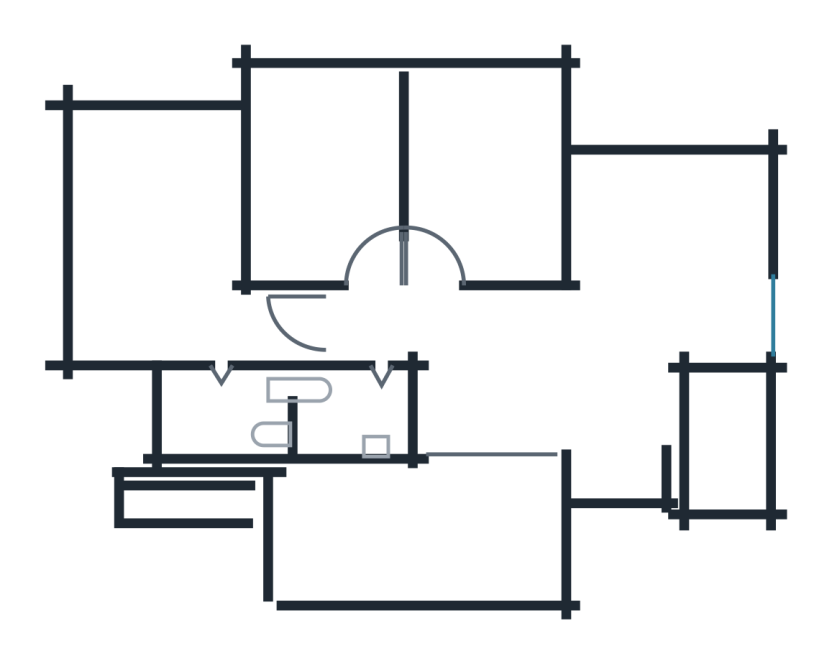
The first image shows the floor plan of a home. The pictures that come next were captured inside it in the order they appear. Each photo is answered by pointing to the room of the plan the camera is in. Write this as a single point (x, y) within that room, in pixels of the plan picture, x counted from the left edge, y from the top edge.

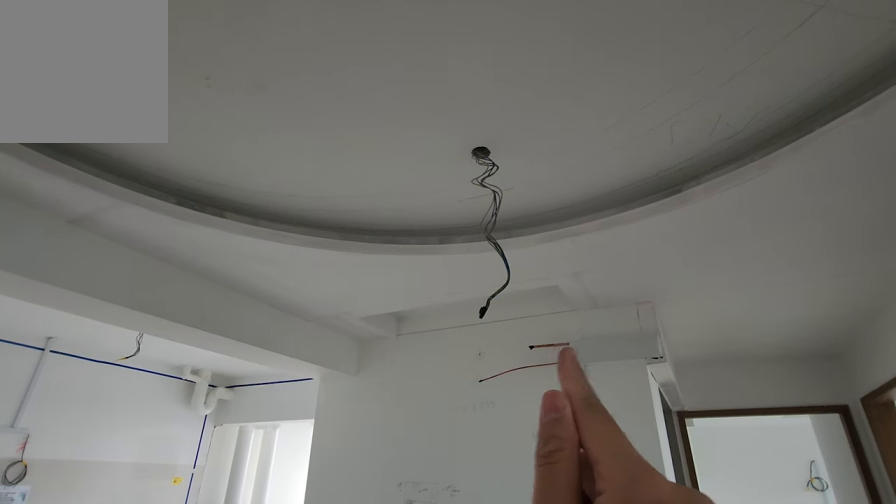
(516, 411)
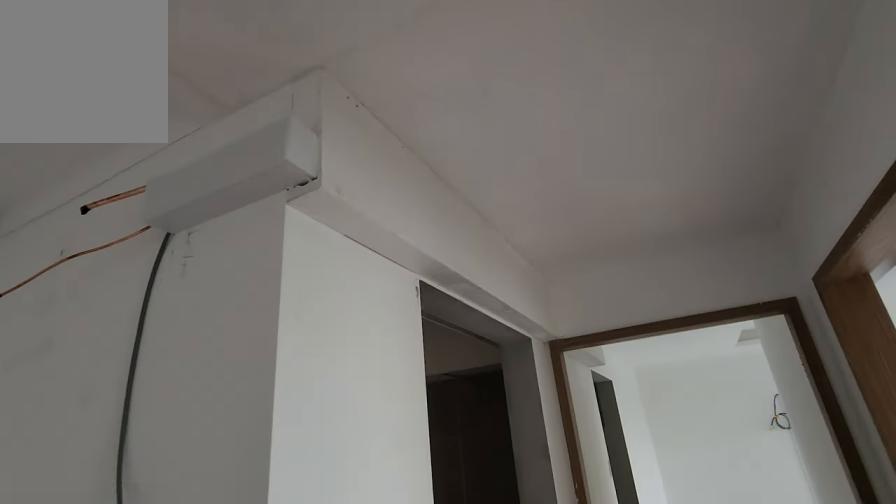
(370, 325)
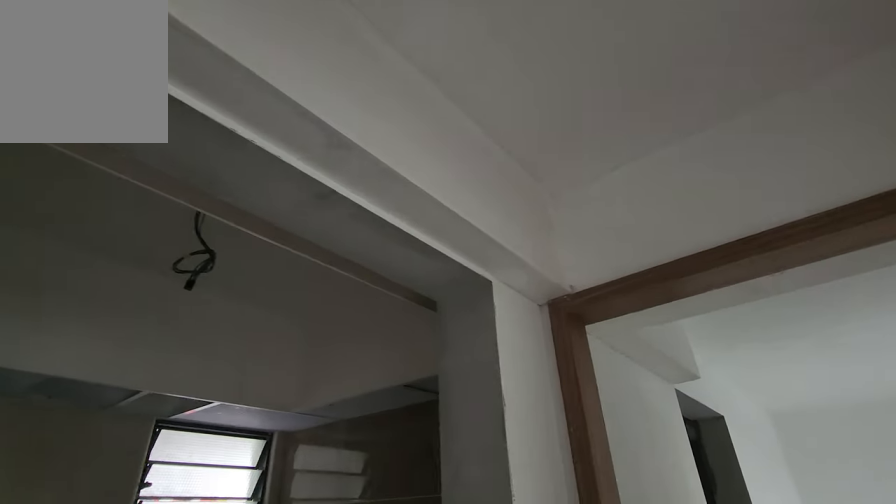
(370, 325)
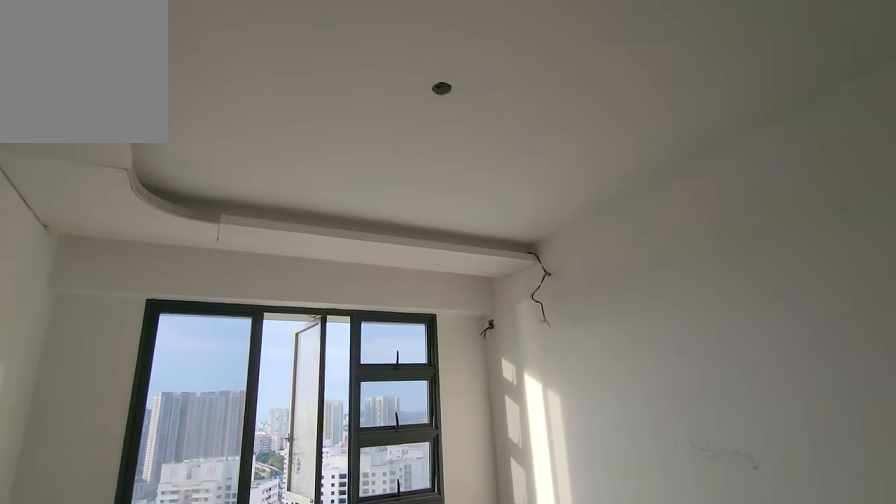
(323, 191)
